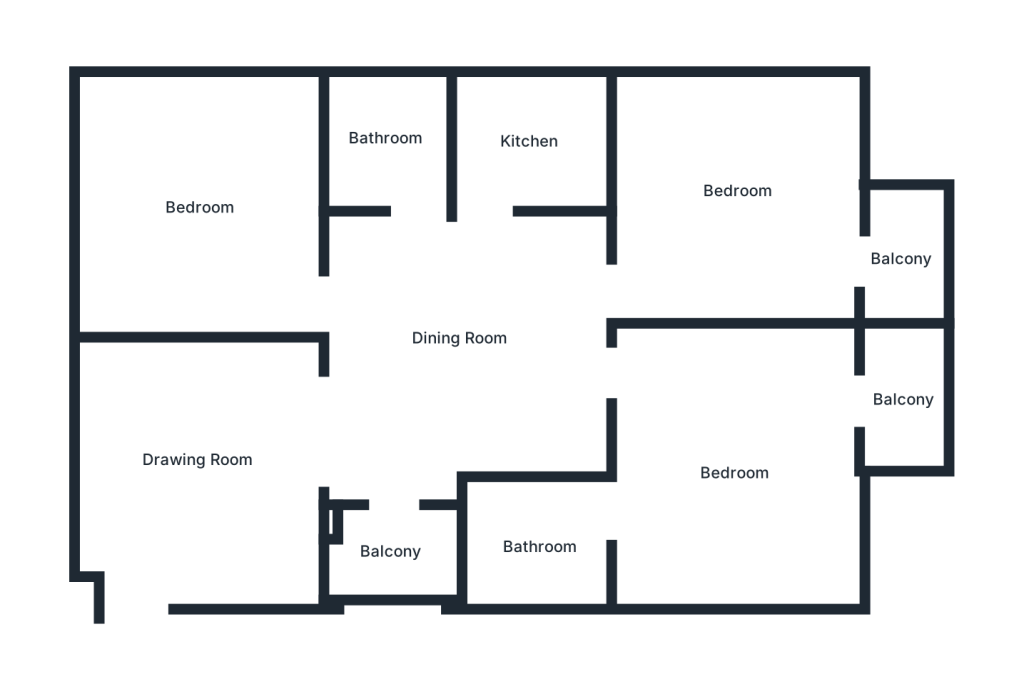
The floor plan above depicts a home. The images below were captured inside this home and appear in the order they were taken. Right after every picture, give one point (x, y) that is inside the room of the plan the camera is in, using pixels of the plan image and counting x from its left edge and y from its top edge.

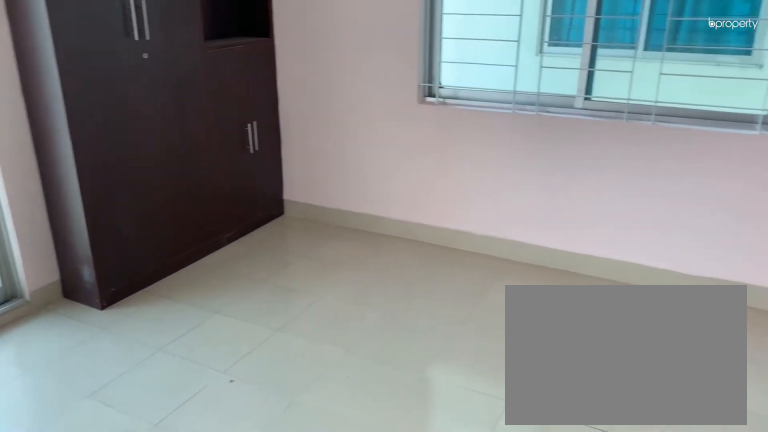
(734, 478)
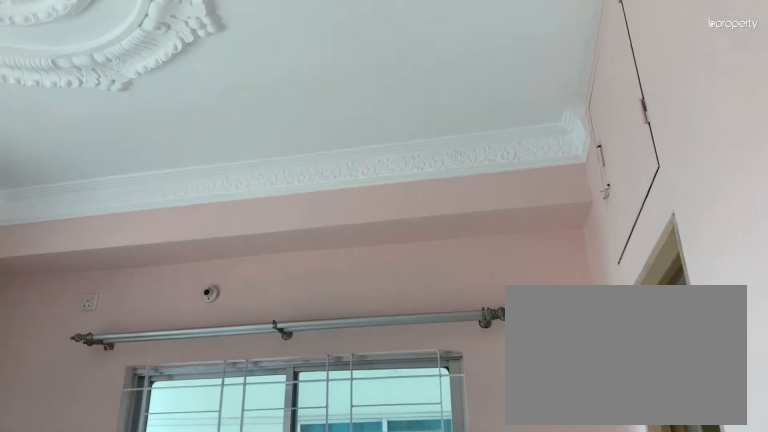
(734, 478)
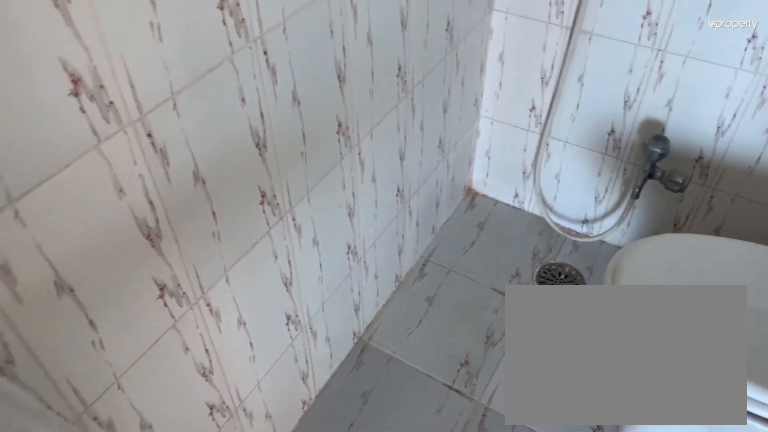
(533, 551)
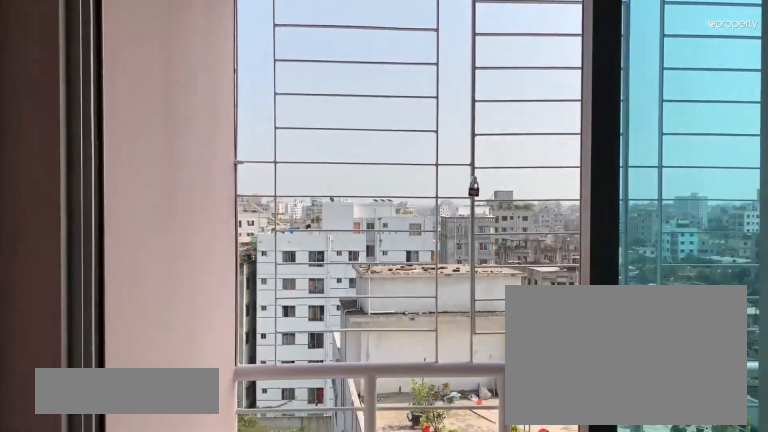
(906, 405)
